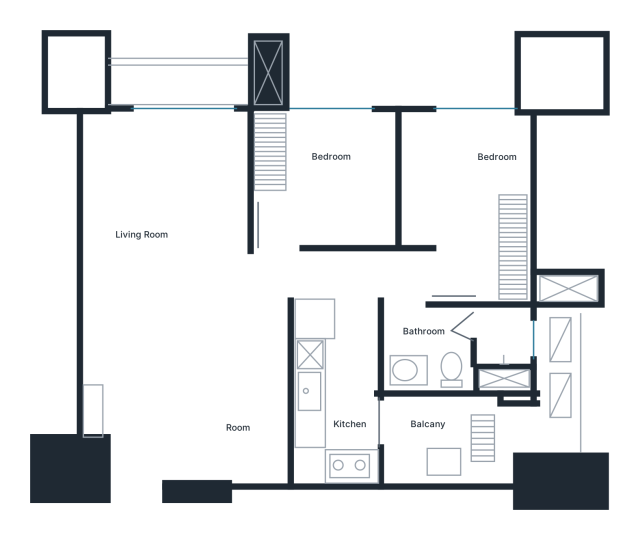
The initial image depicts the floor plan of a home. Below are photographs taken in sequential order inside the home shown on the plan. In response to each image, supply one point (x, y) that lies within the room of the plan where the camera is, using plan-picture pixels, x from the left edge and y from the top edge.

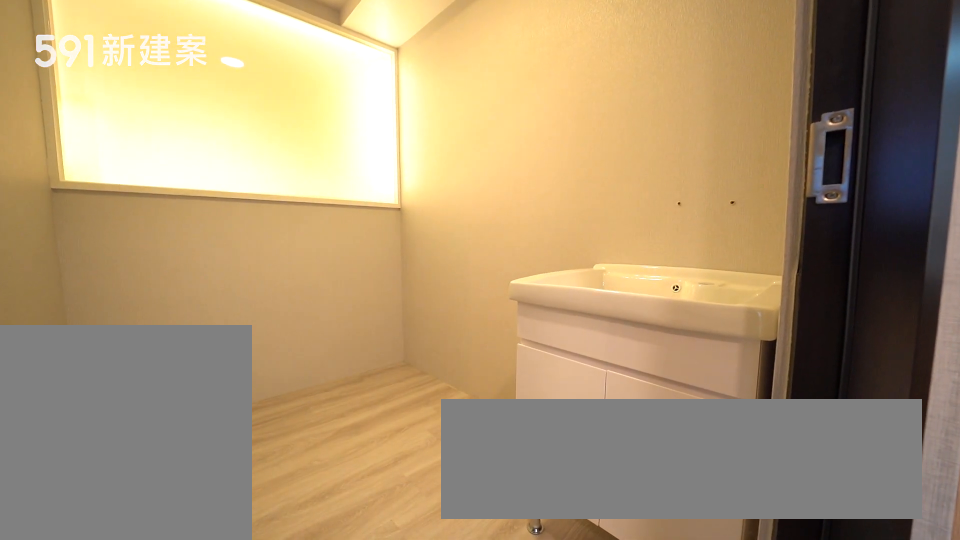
(454, 442)
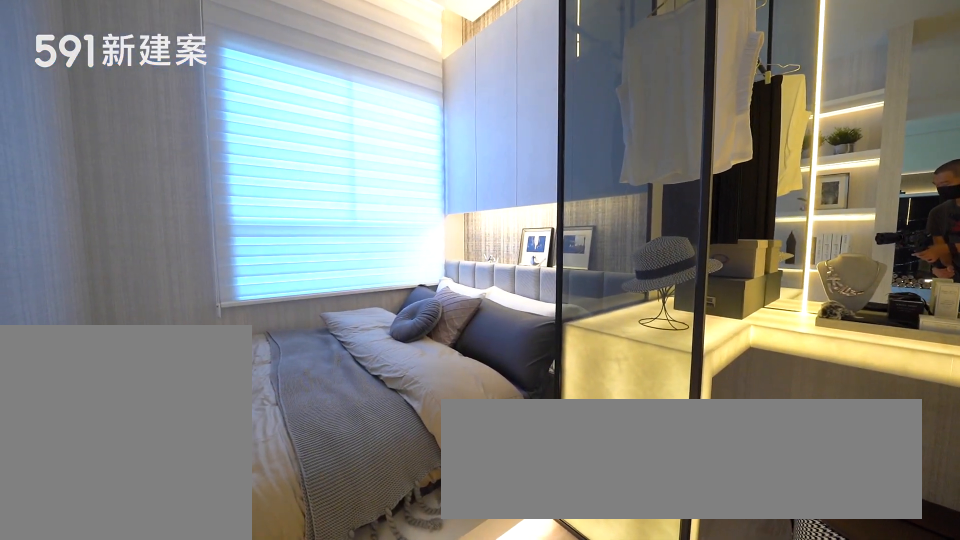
(471, 204)
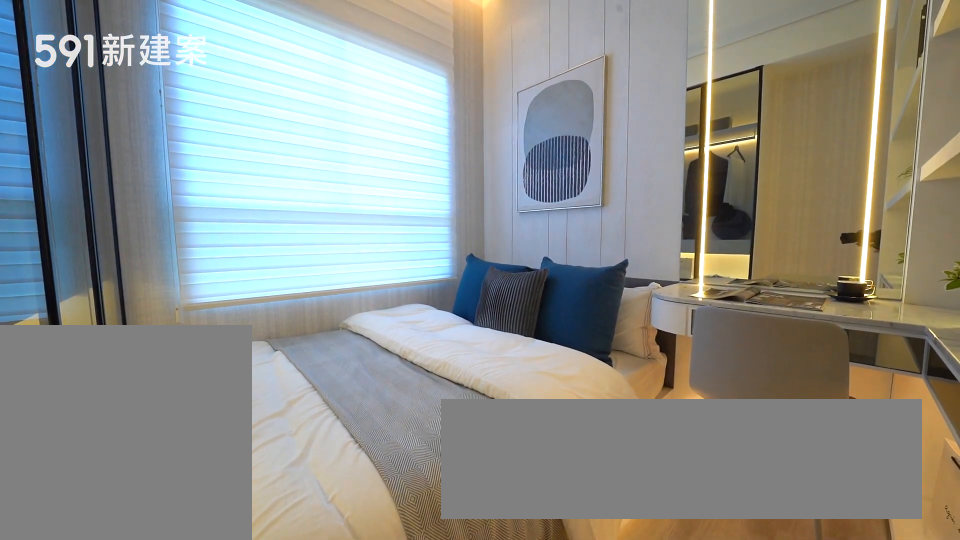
(323, 175)
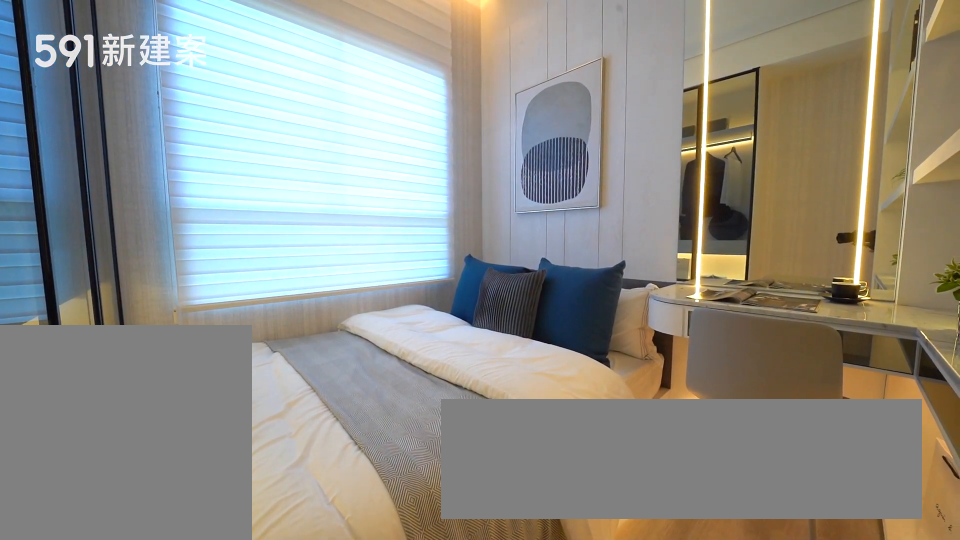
(323, 175)
